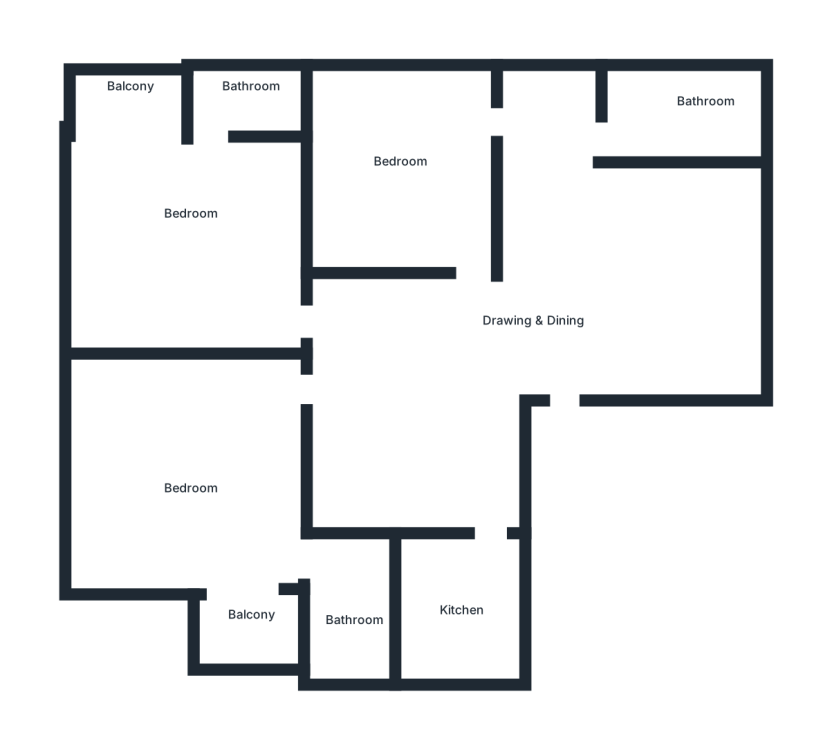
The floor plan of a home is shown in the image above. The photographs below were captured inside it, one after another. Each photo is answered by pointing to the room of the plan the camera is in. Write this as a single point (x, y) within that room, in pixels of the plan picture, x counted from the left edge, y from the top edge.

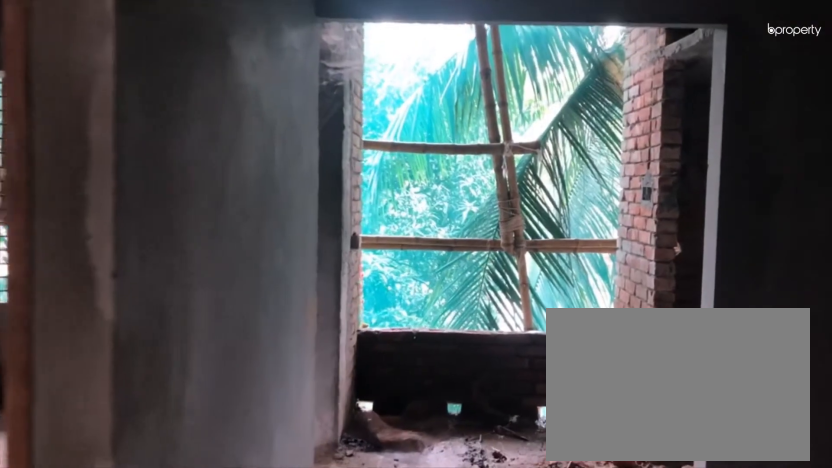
(599, 291)
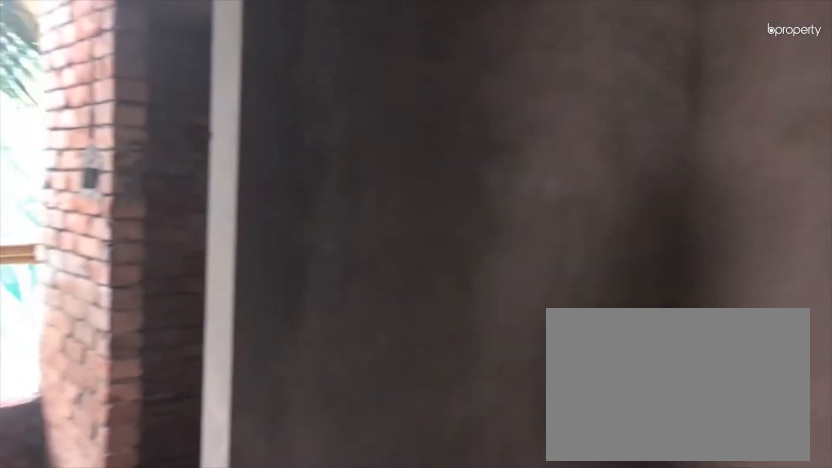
(599, 291)
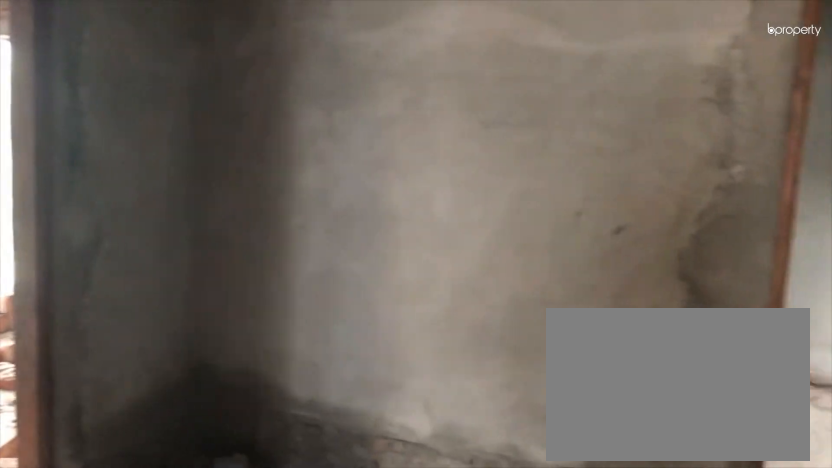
(468, 358)
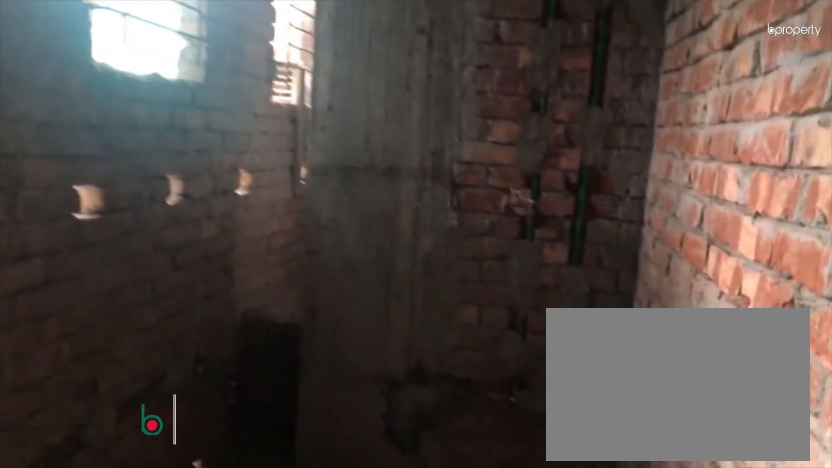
(666, 130)
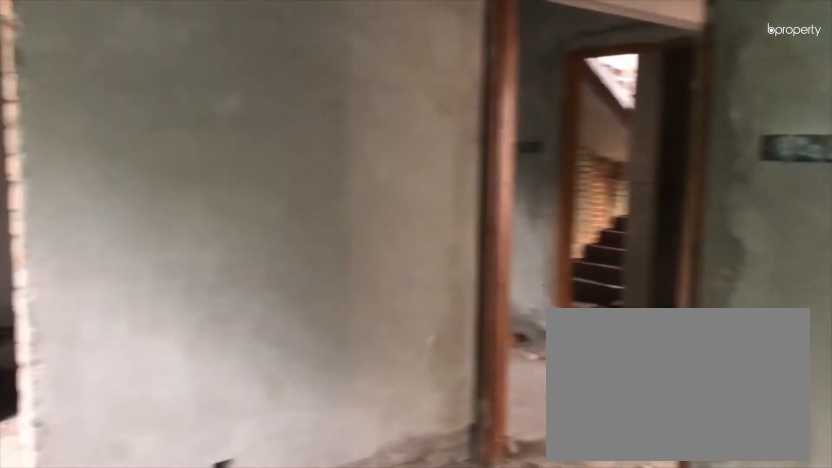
(401, 165)
